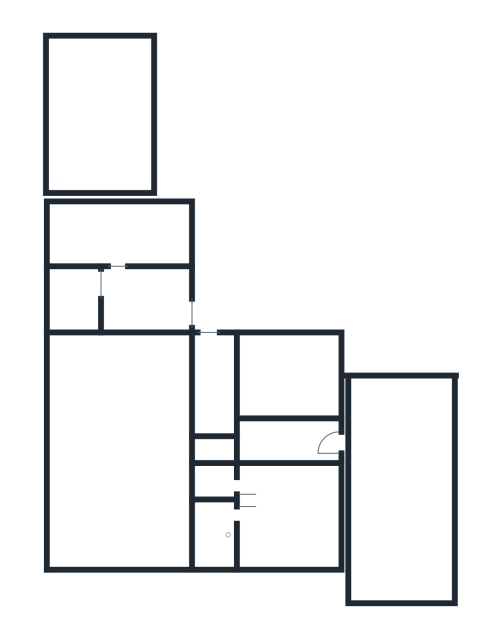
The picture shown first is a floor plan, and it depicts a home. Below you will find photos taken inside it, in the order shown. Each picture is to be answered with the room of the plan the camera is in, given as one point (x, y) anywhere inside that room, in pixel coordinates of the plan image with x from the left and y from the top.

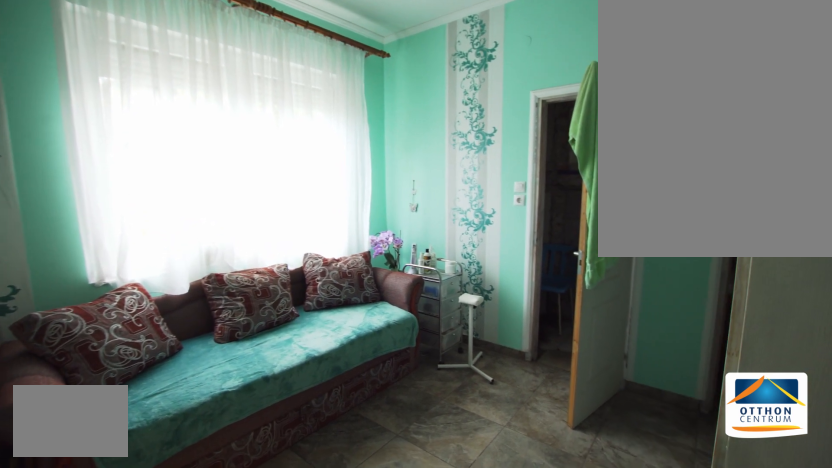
(284, 520)
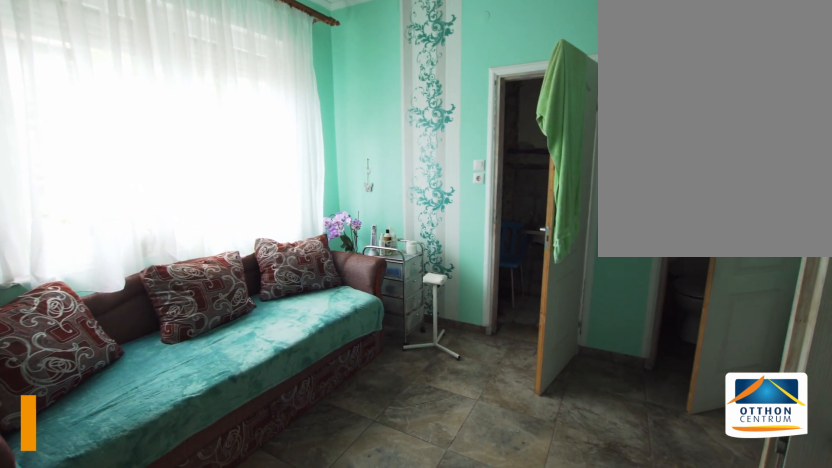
(284, 520)
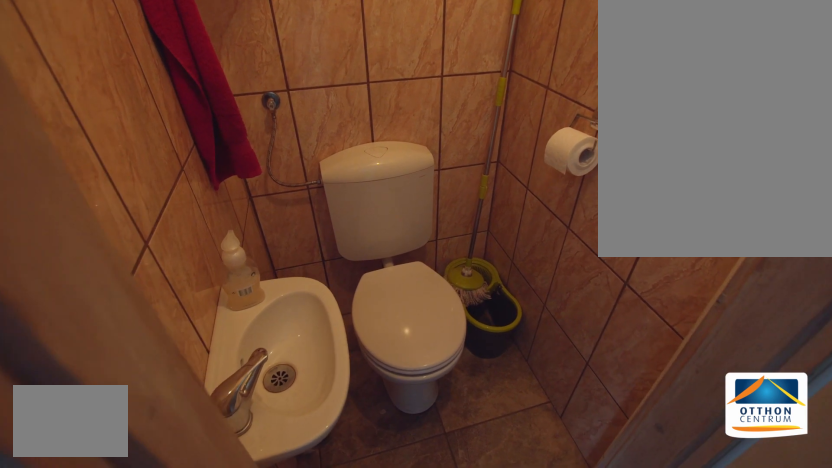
(212, 481)
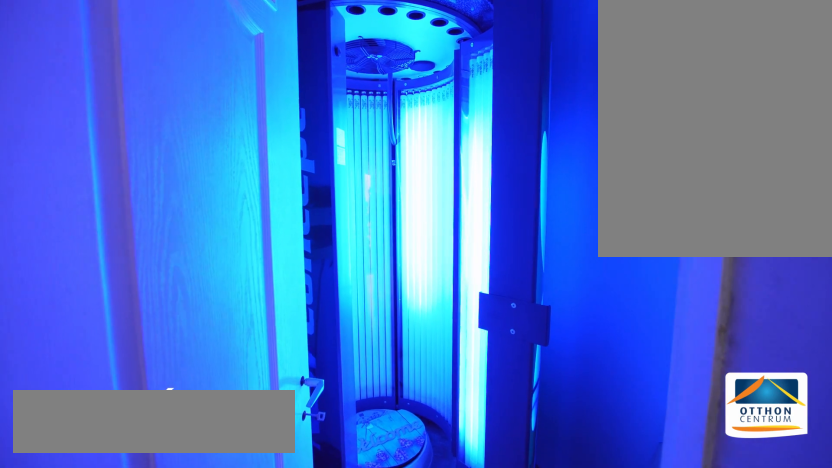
(212, 448)
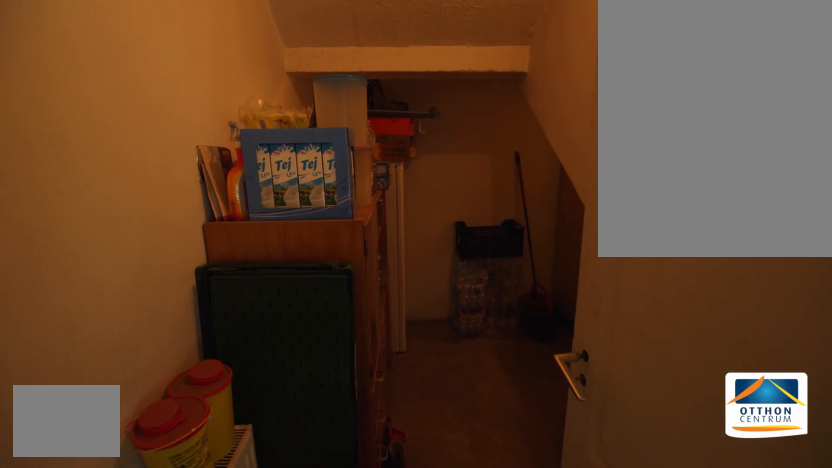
(211, 384)
